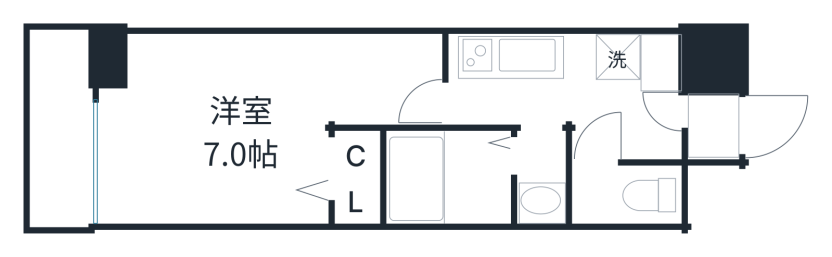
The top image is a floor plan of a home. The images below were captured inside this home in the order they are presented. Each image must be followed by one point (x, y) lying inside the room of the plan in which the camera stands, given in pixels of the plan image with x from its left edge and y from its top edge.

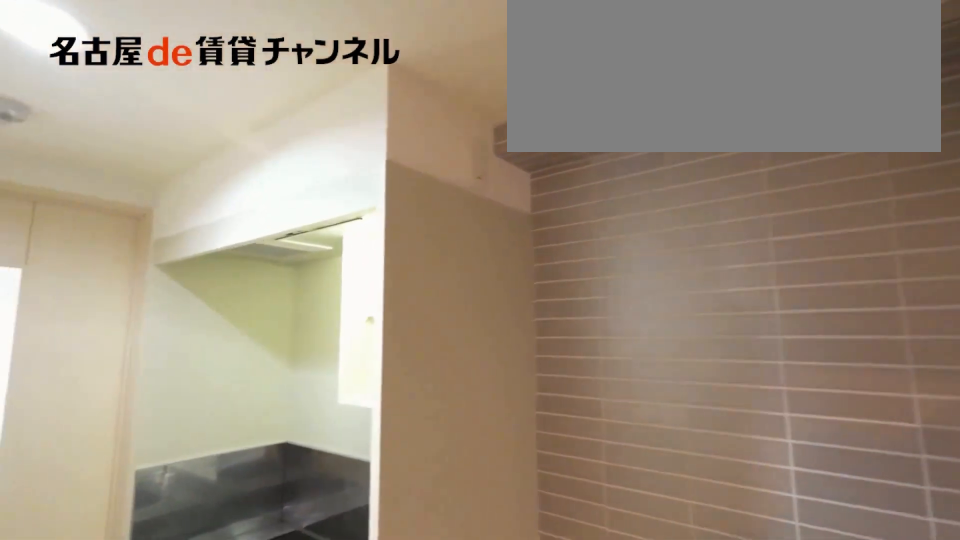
(610, 60)
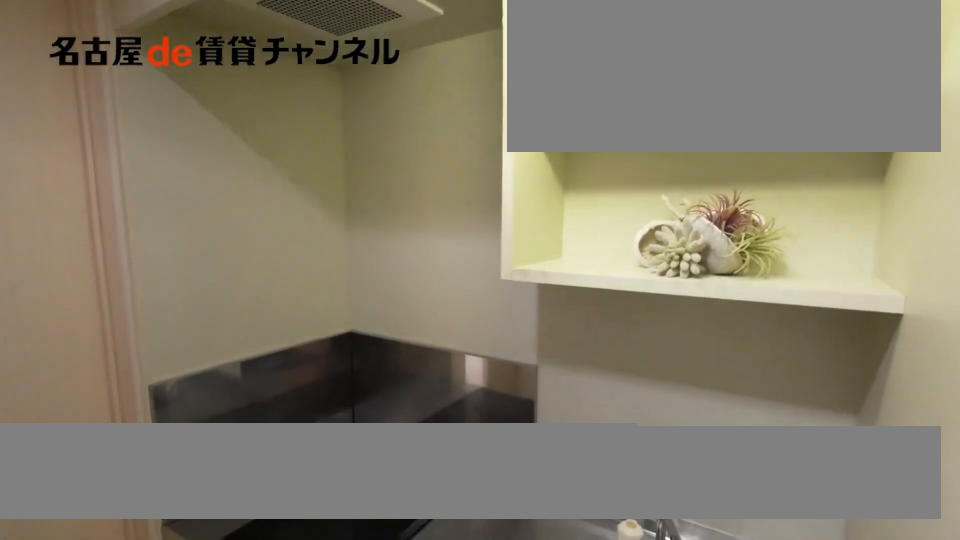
(521, 56)
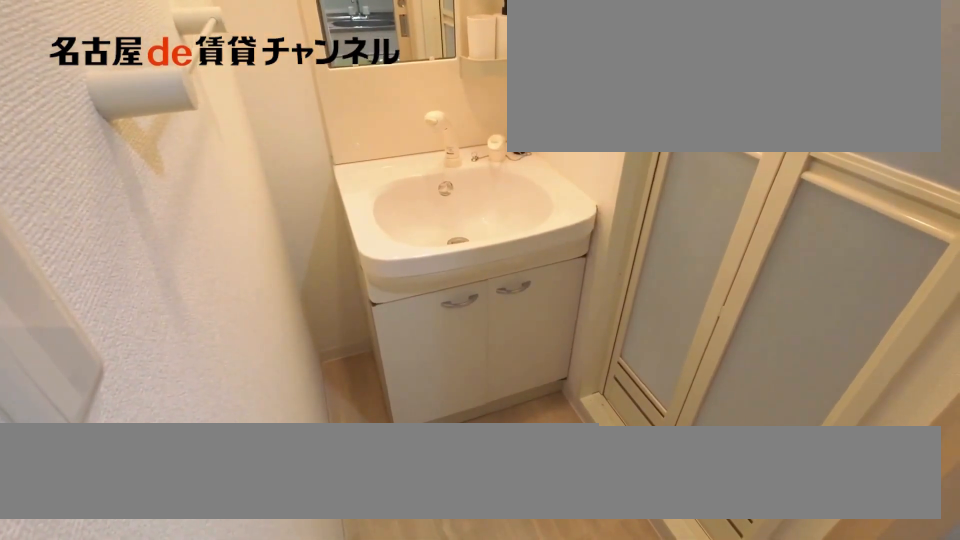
(550, 177)
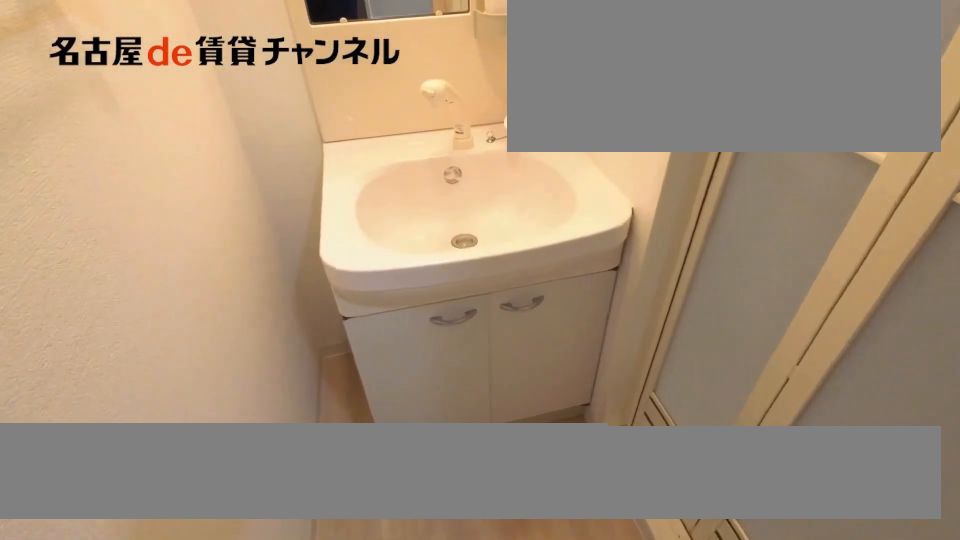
(550, 177)
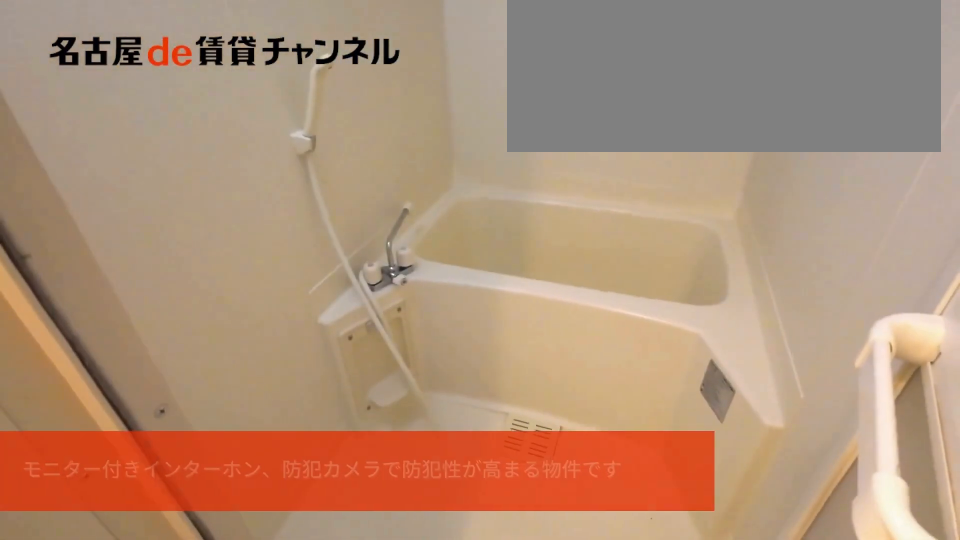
(445, 176)
